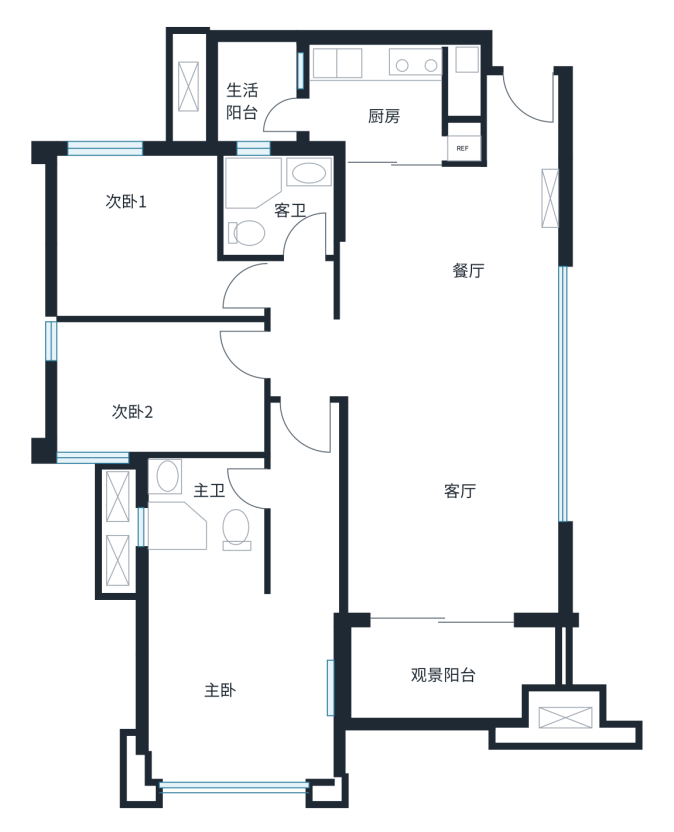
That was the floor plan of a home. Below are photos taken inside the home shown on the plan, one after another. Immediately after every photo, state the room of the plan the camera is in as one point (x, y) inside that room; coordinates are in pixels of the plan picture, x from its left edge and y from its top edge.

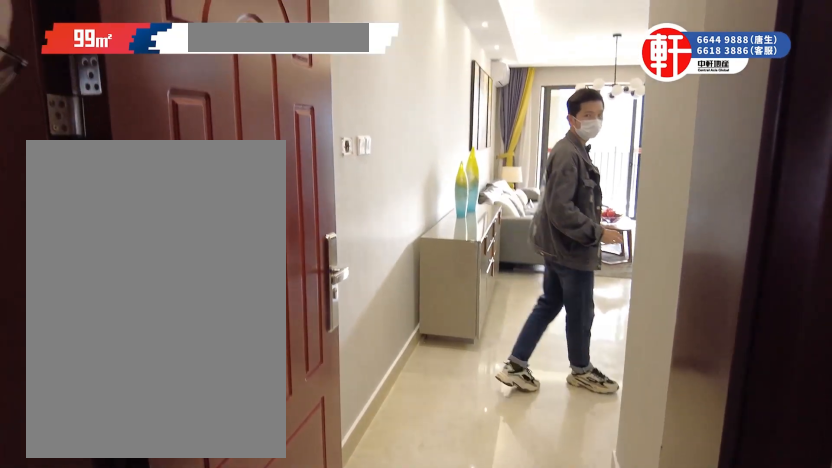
(524, 133)
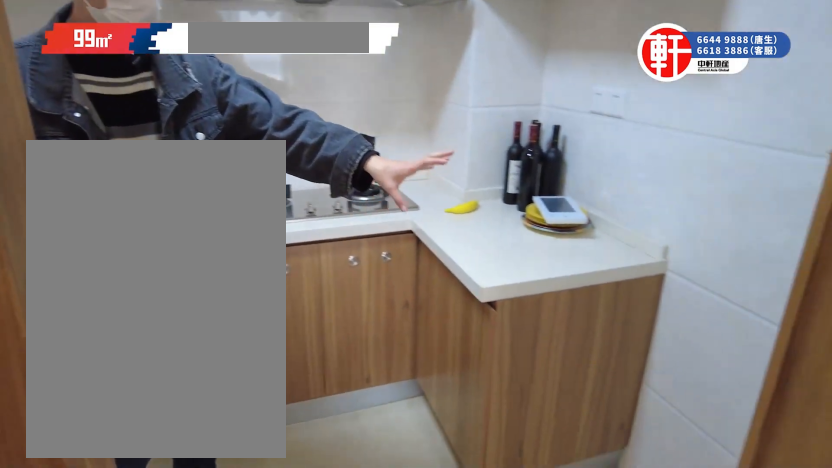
(386, 114)
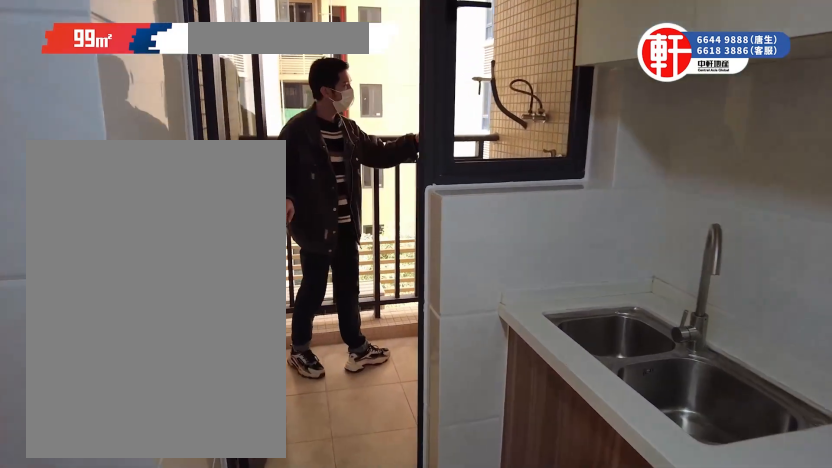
(386, 114)
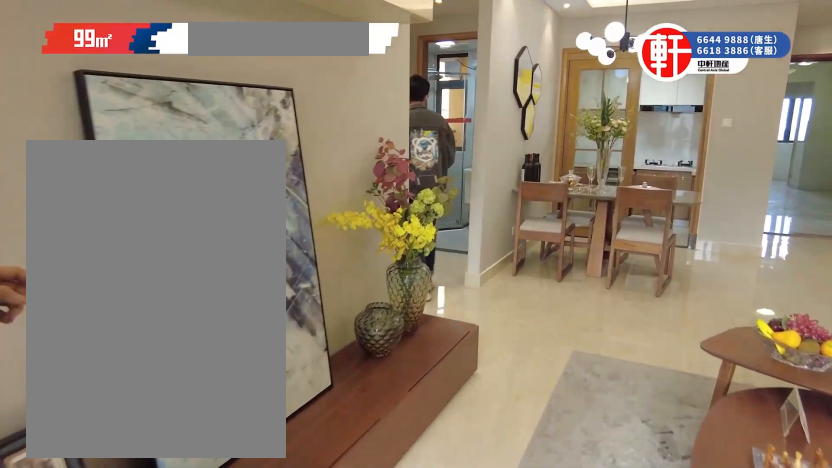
(454, 415)
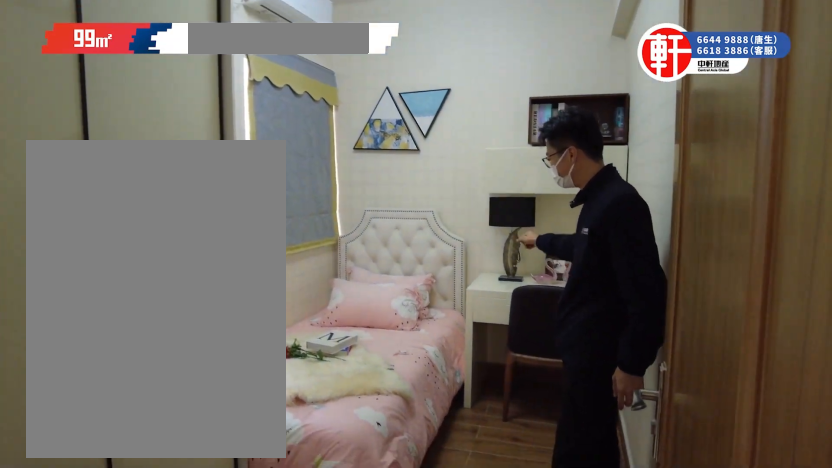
(158, 402)
